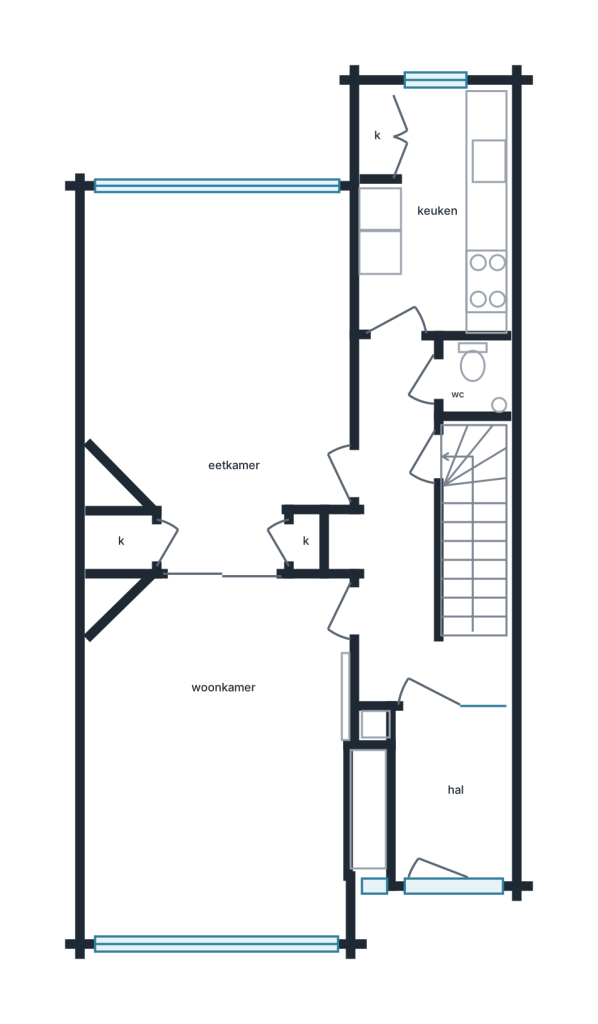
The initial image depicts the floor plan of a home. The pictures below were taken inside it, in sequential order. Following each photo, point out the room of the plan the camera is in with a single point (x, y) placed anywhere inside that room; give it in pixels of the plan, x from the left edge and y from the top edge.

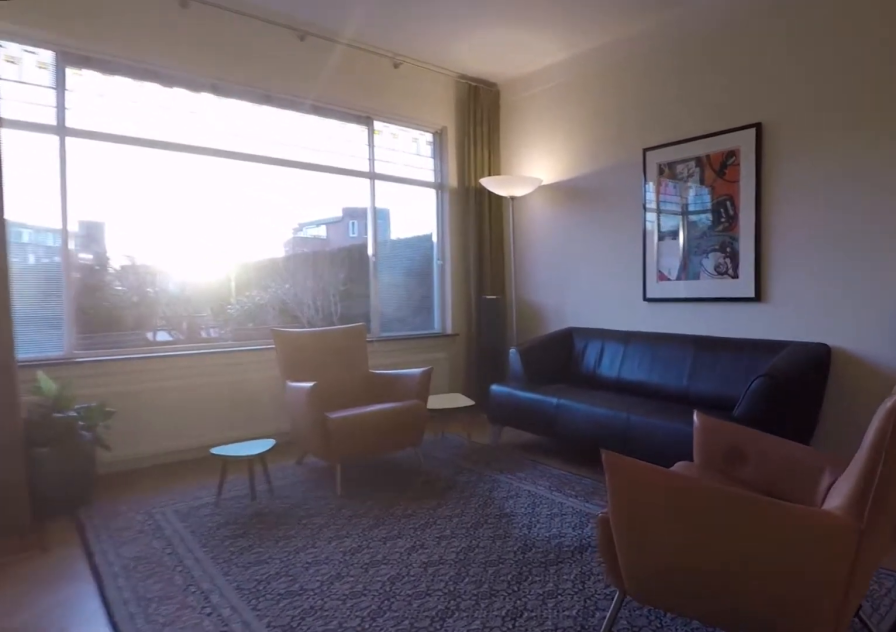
(235, 747)
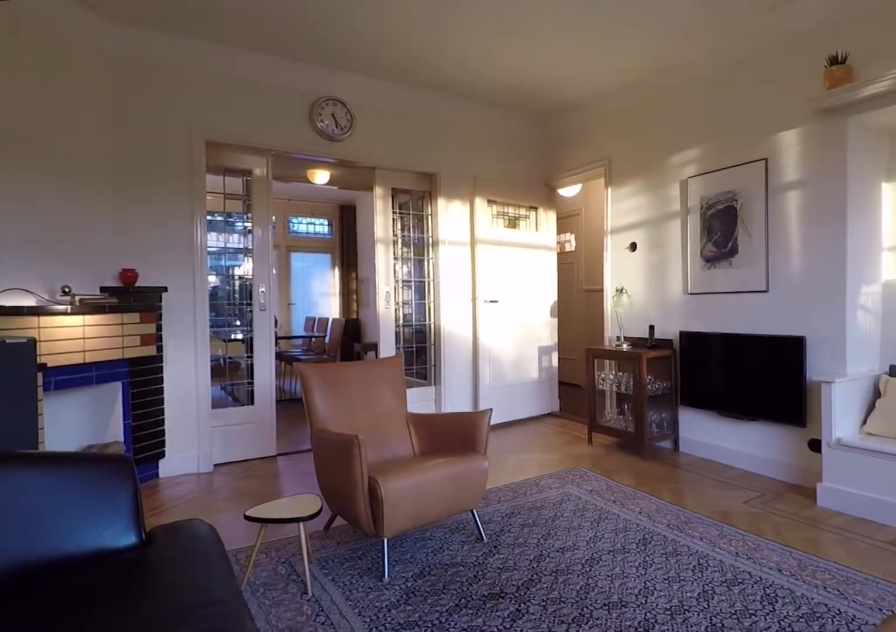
(235, 747)
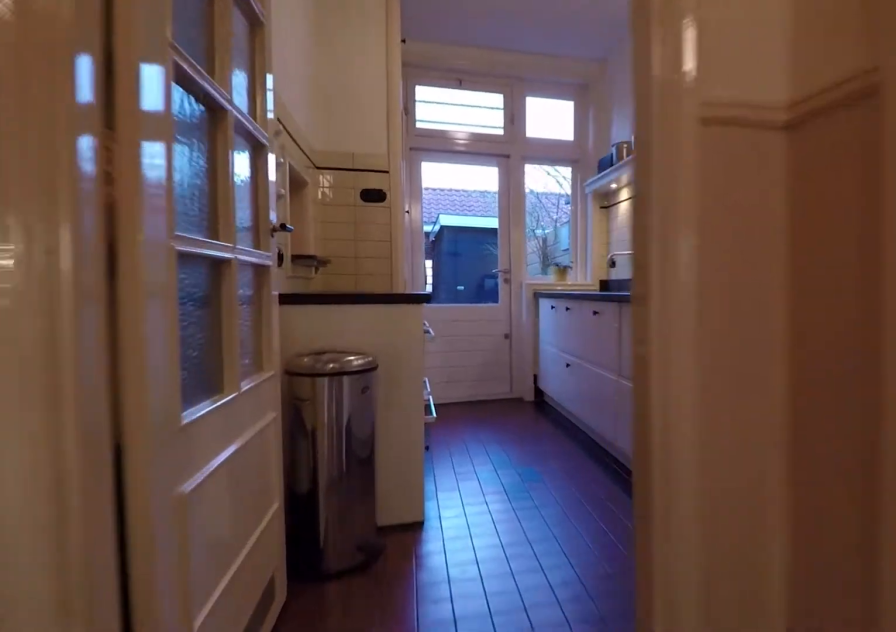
(404, 545)
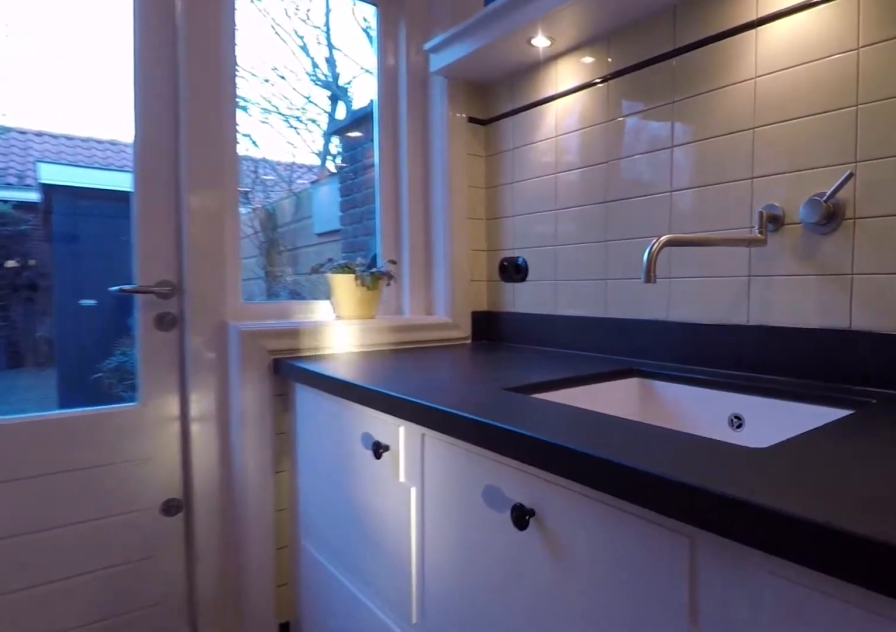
(440, 217)
